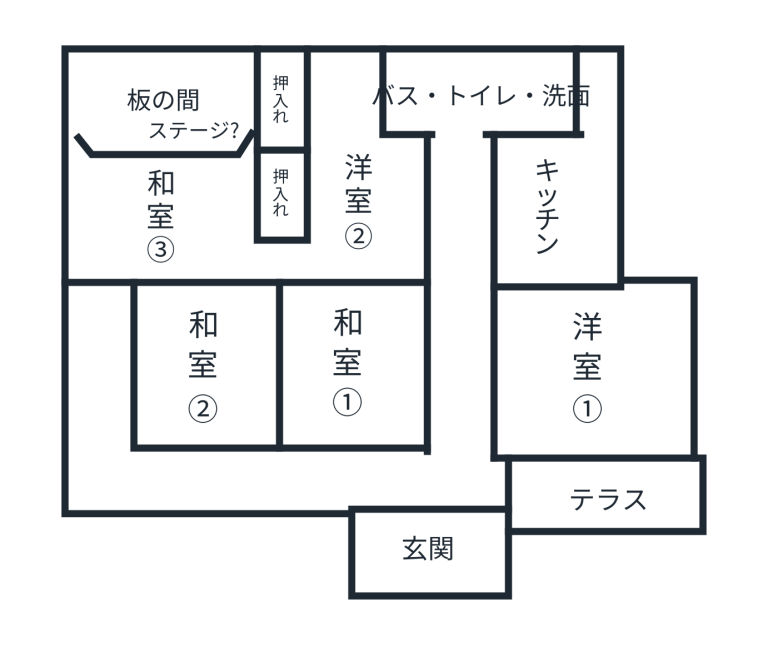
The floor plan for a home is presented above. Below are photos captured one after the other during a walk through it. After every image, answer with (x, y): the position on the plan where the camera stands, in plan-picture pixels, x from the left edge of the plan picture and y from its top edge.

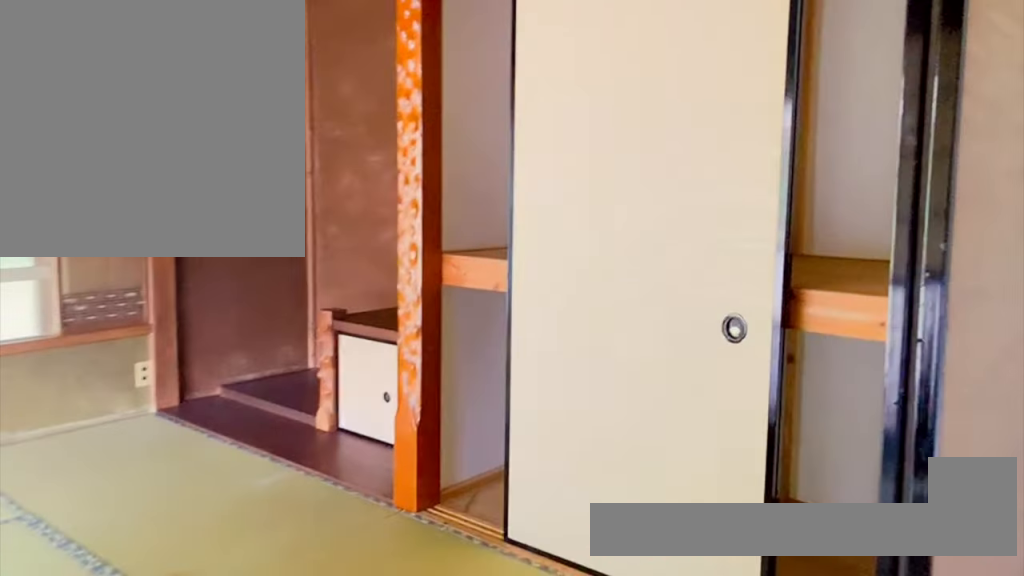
(216, 361)
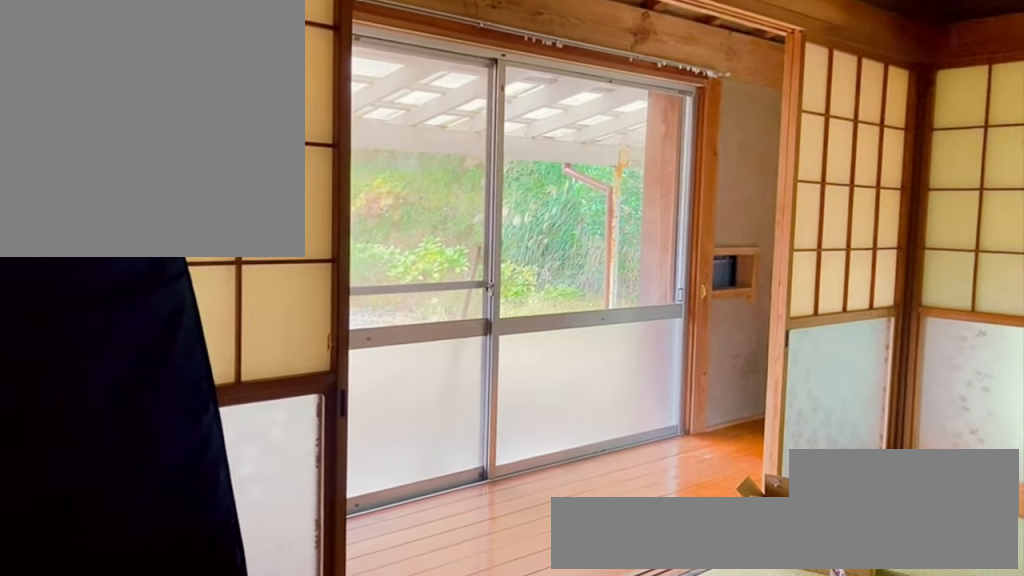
(182, 411)
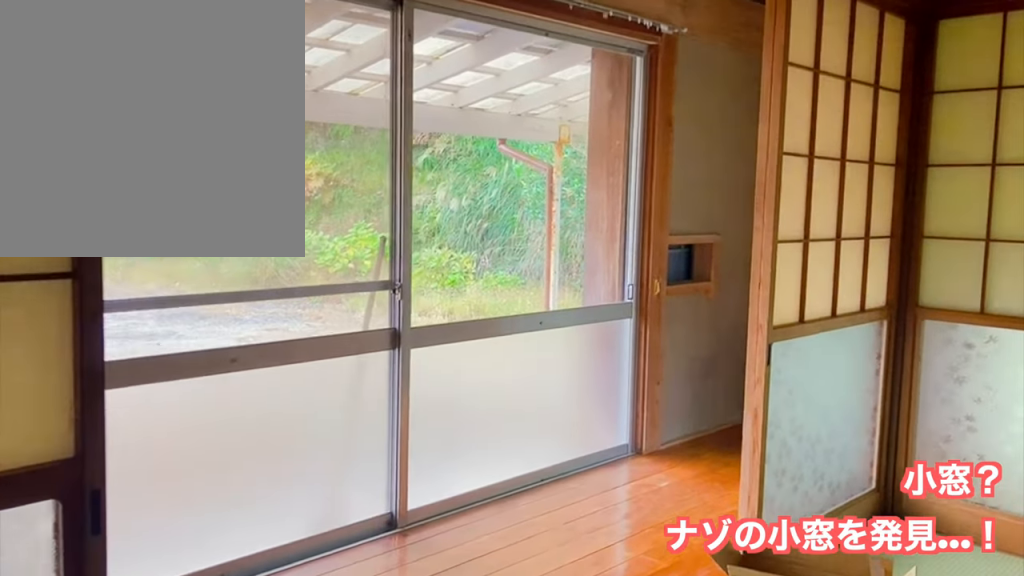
(175, 427)
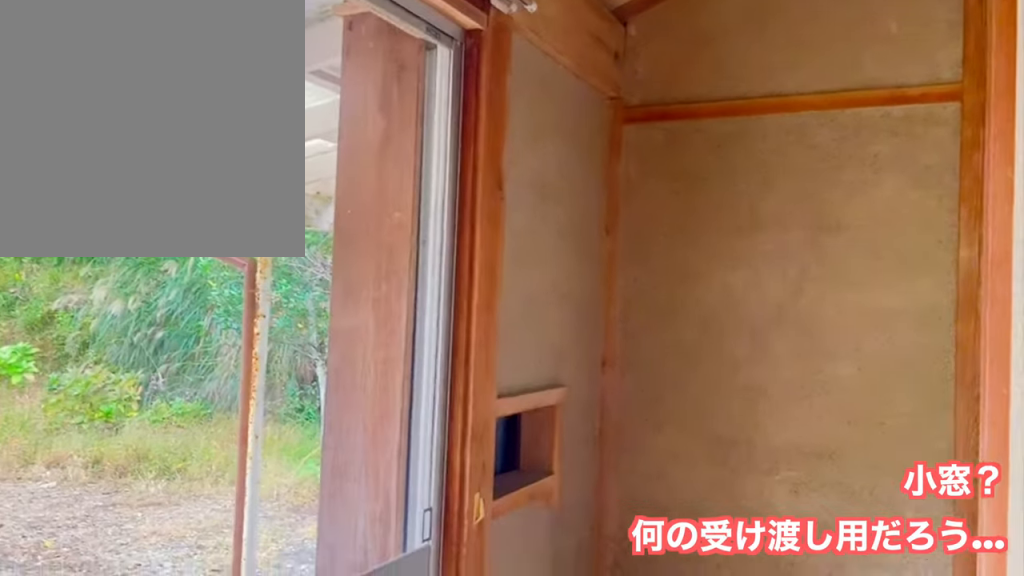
(158, 461)
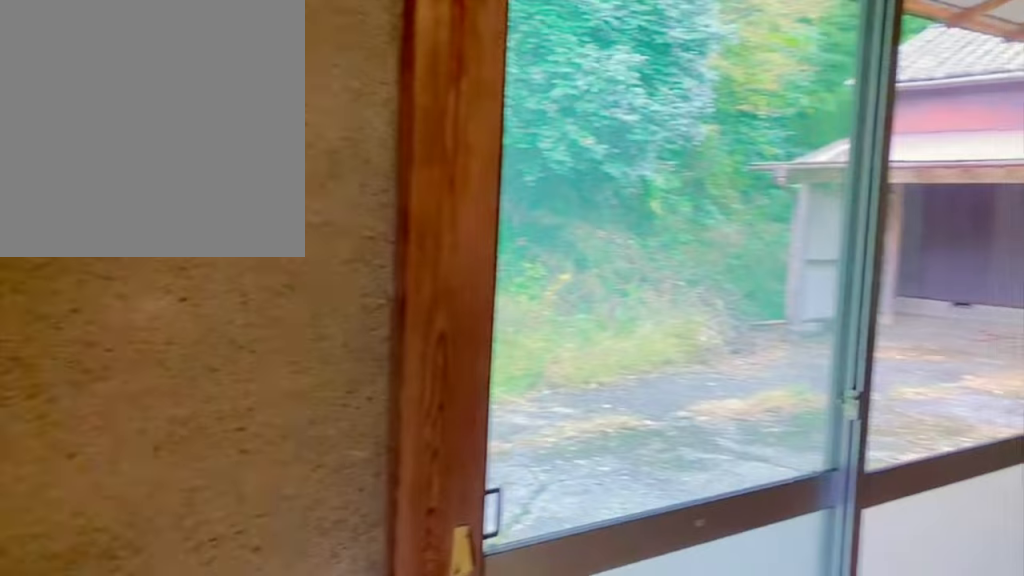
(101, 476)
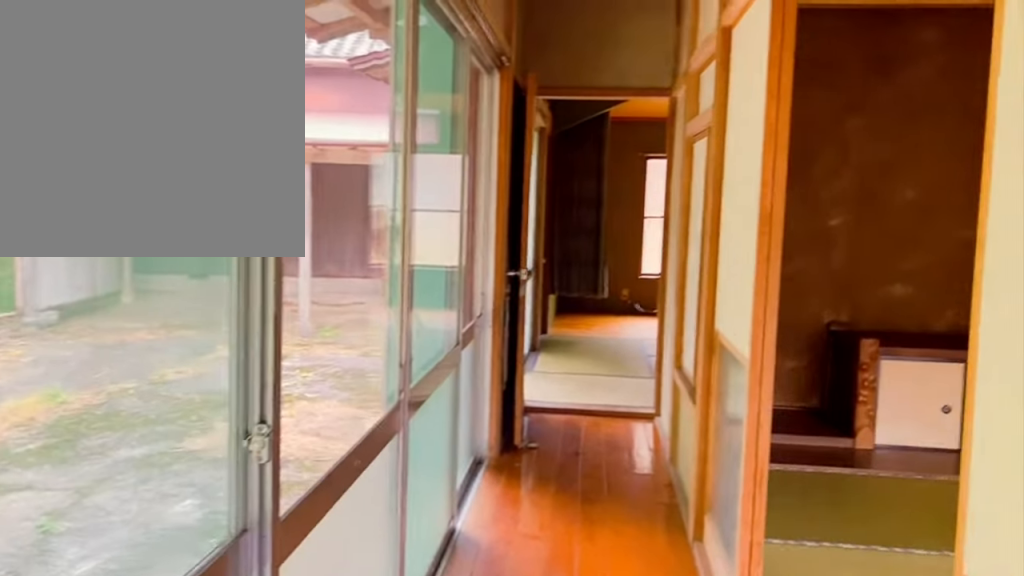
(97, 438)
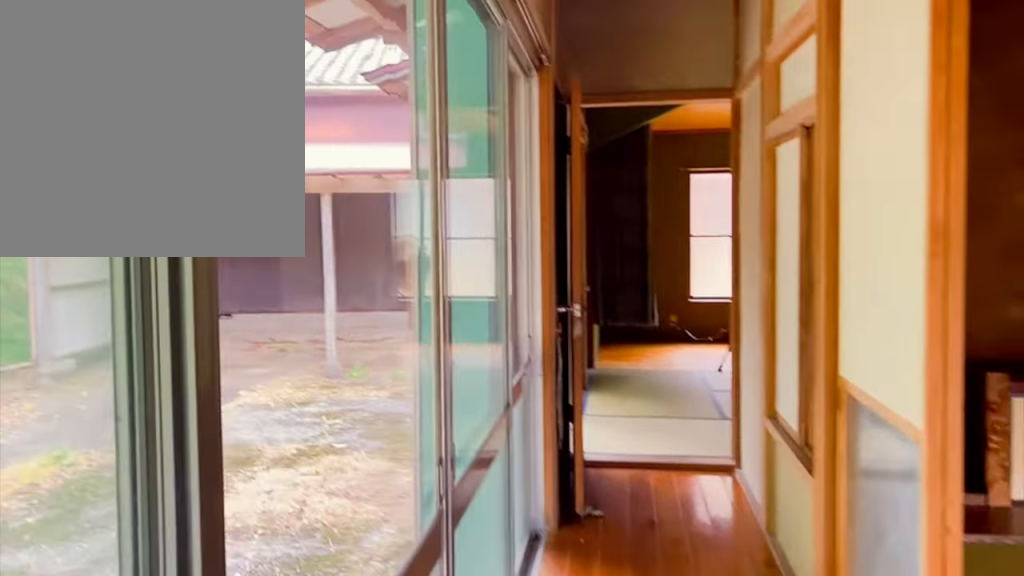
(97, 393)
